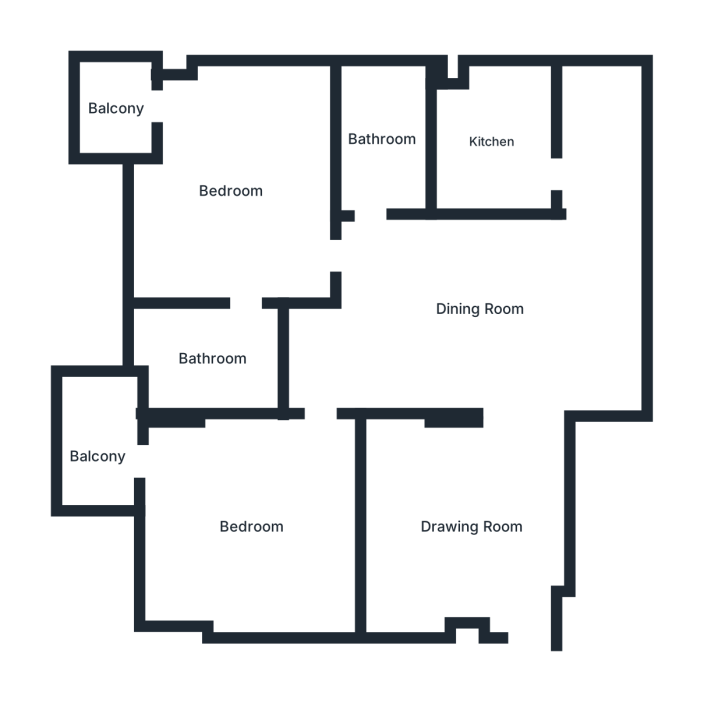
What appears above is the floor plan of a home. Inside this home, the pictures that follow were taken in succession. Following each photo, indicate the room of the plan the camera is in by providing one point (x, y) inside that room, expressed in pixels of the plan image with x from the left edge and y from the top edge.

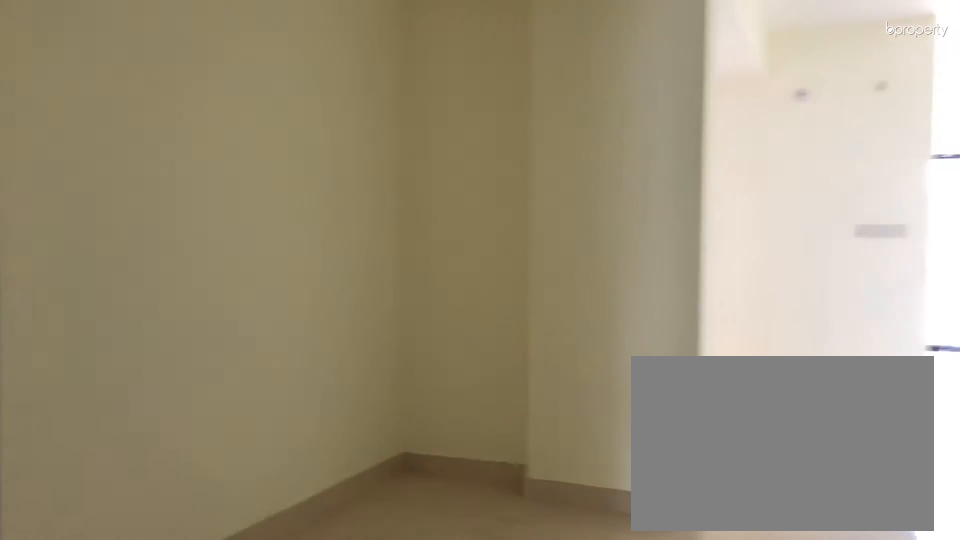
(470, 530)
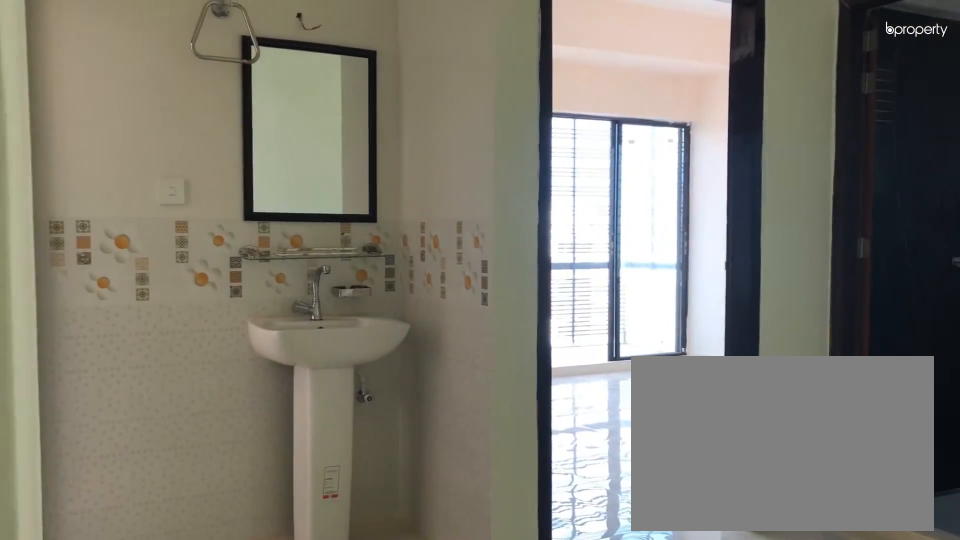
(479, 311)
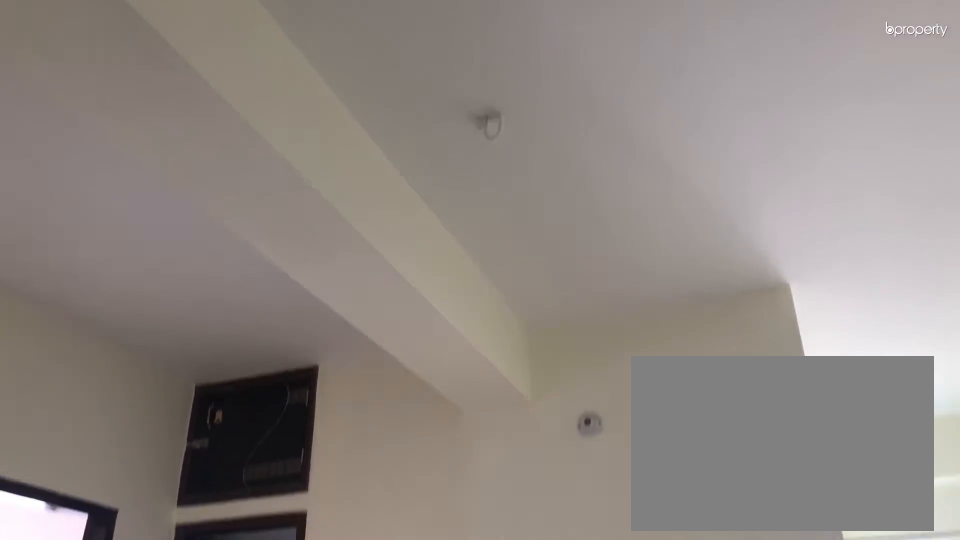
(479, 310)
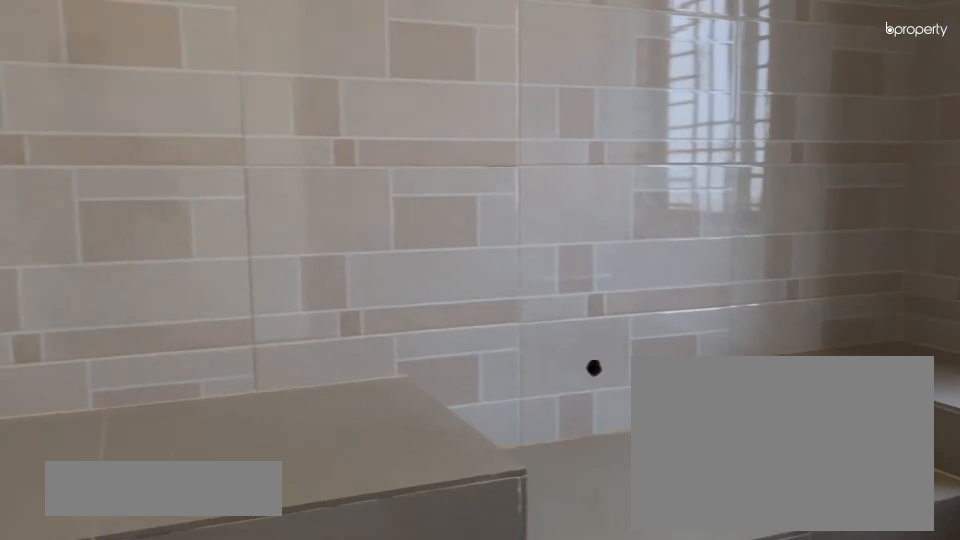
(493, 142)
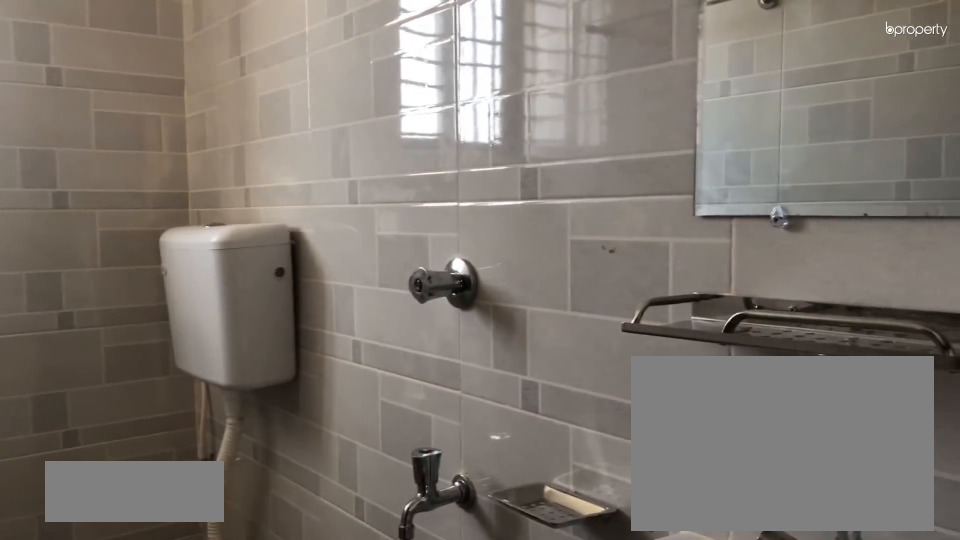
(383, 137)
